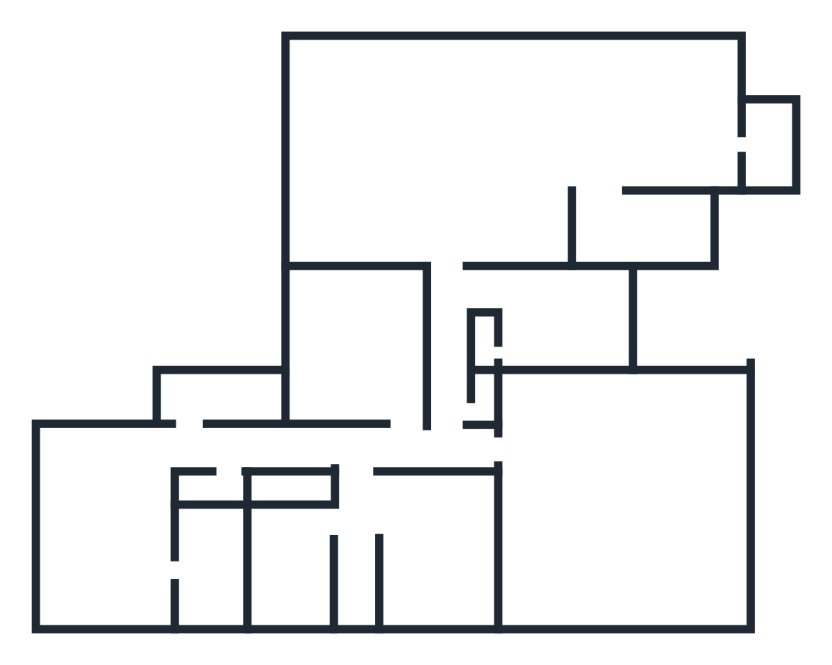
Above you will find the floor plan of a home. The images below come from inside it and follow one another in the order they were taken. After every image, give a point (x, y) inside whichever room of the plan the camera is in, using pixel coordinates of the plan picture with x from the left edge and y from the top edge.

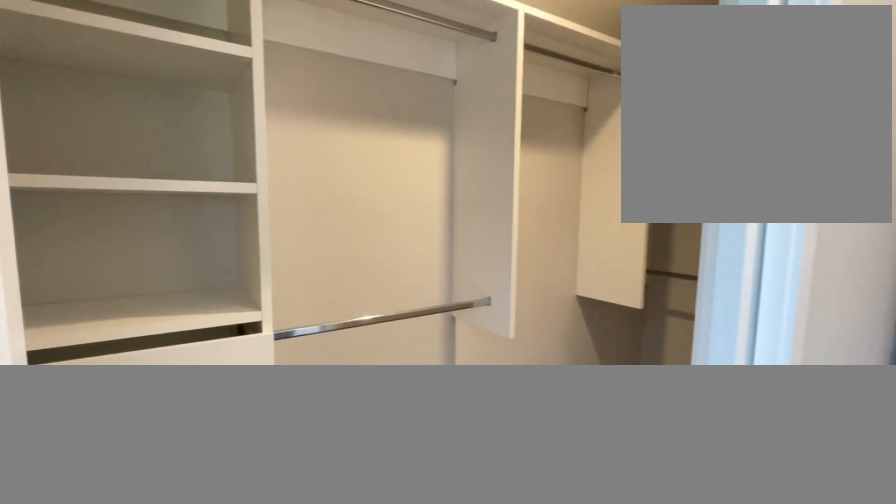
(217, 396)
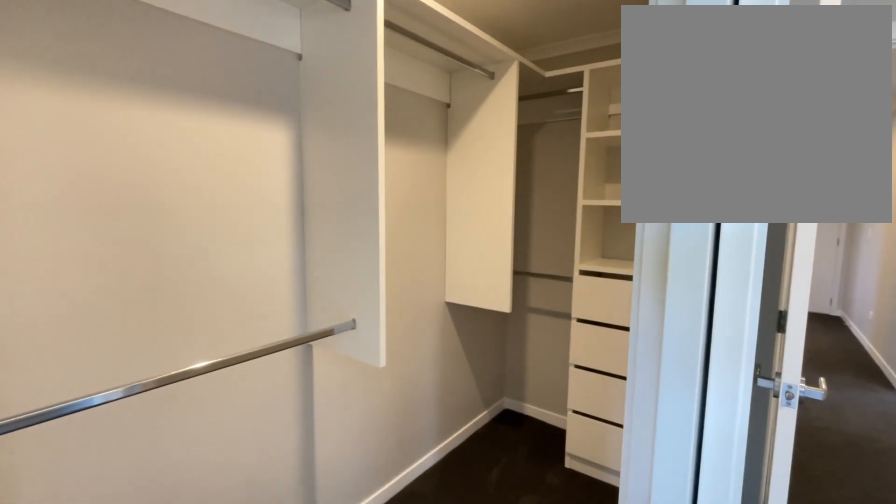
(217, 396)
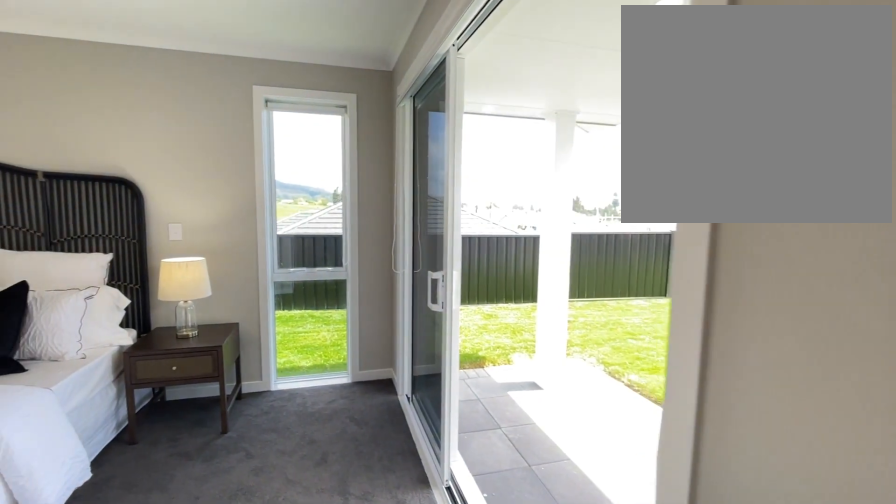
(105, 450)
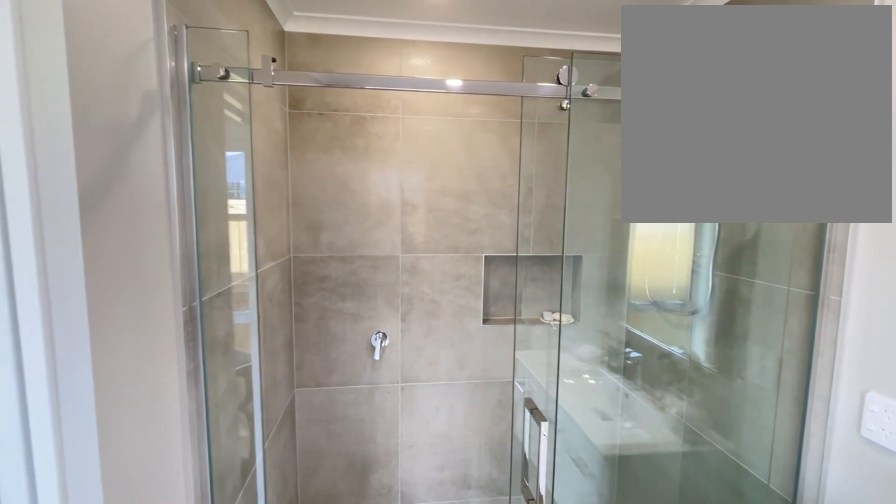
(213, 565)
